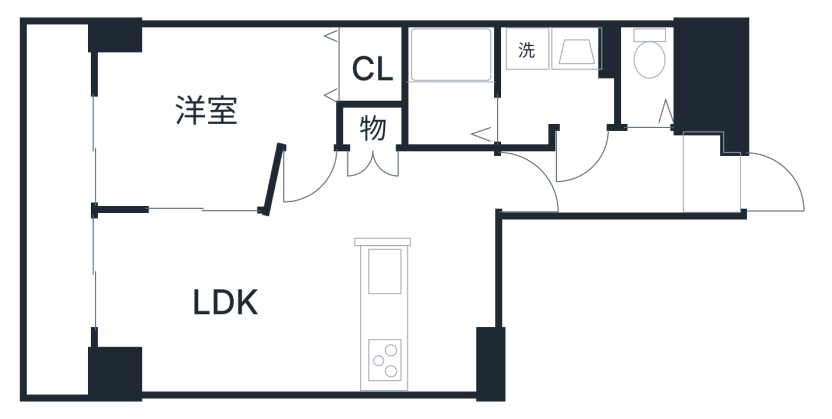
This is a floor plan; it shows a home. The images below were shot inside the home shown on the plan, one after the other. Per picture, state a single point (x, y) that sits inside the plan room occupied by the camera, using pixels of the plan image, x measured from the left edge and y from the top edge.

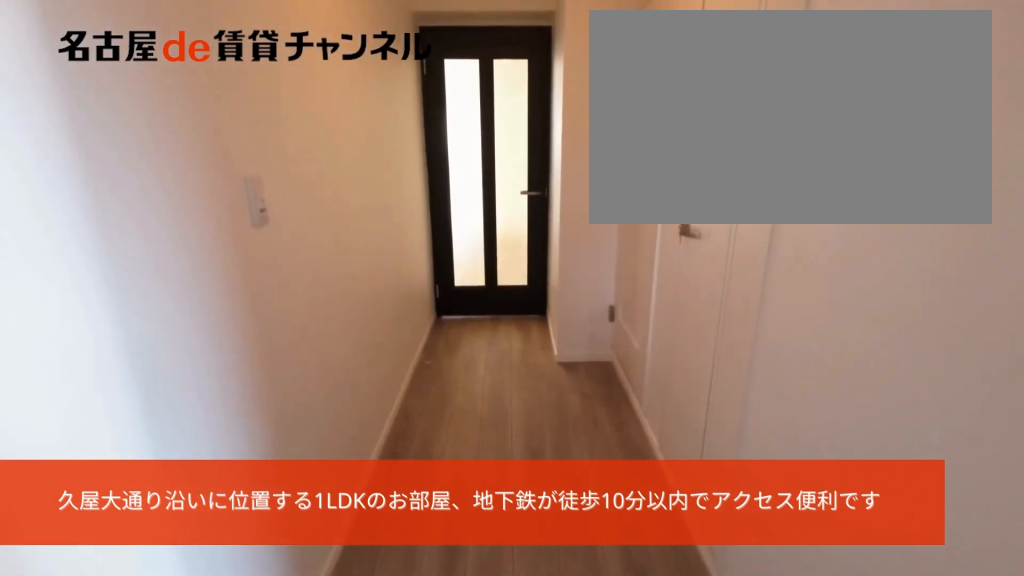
(714, 175)
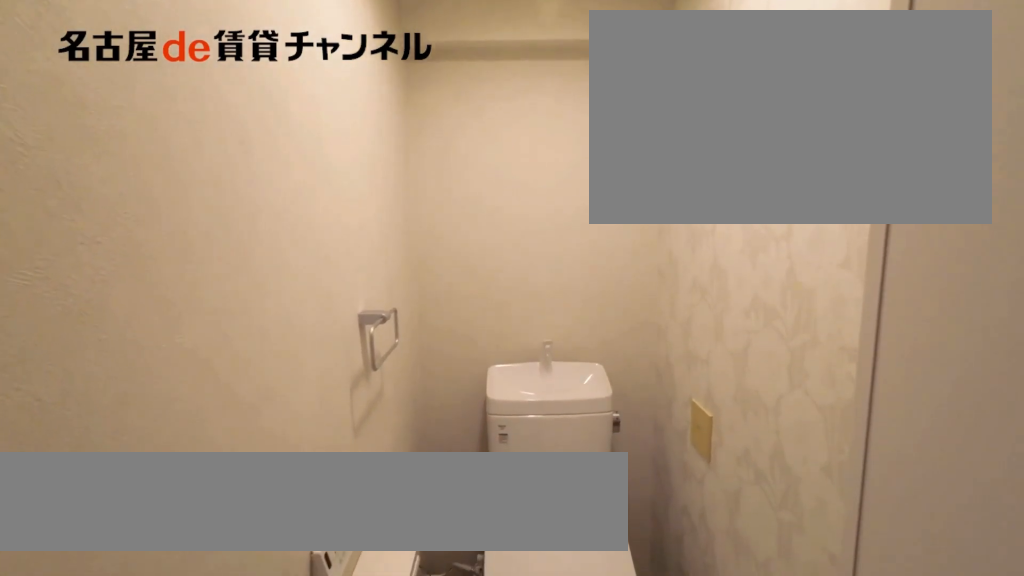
(648, 79)
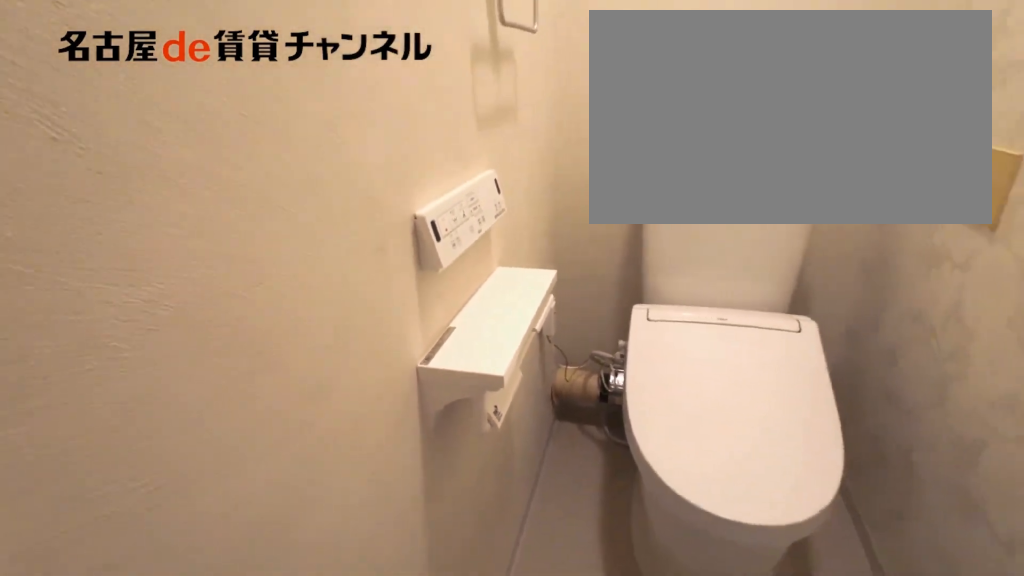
(648, 79)
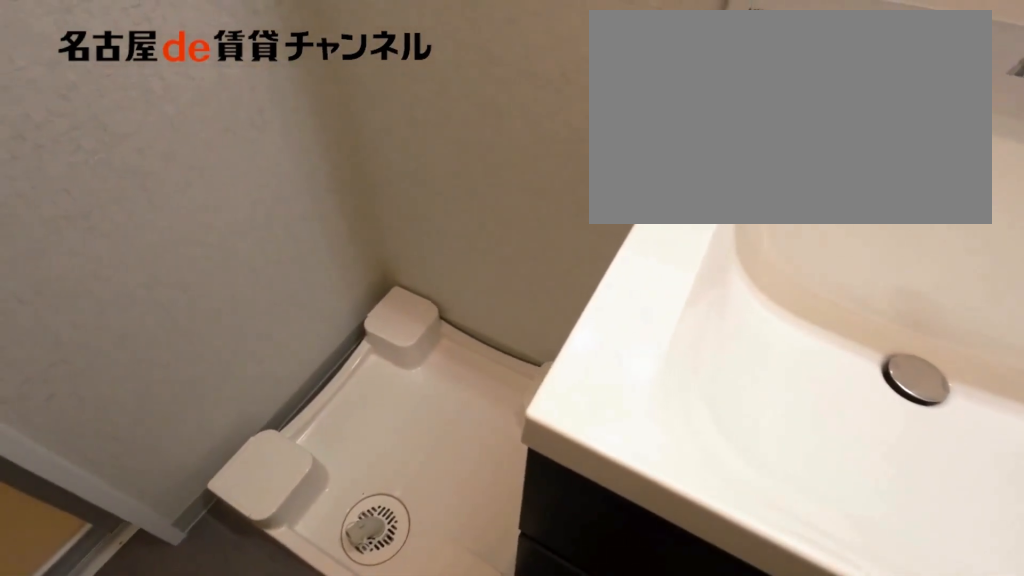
(557, 81)
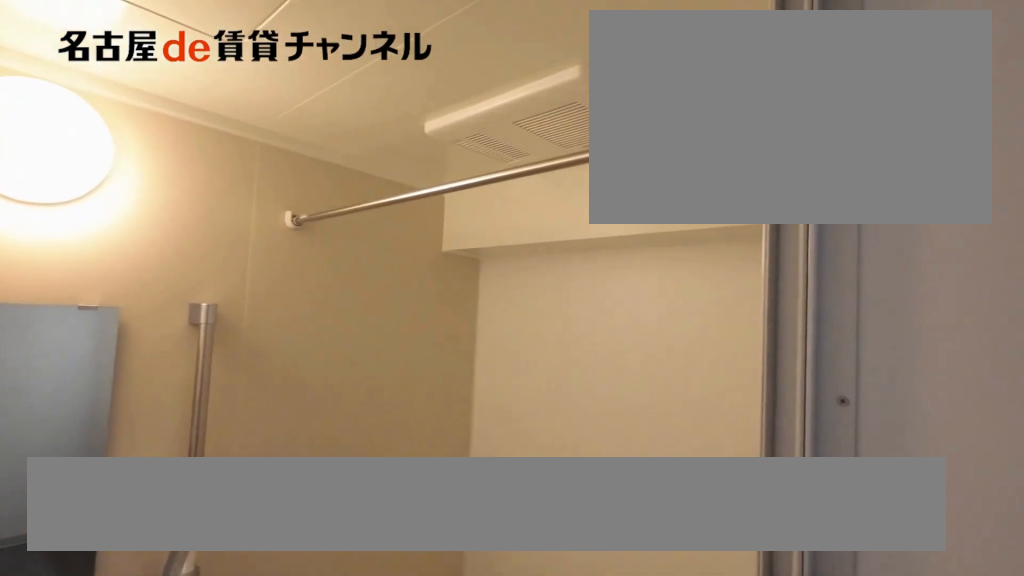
(448, 89)
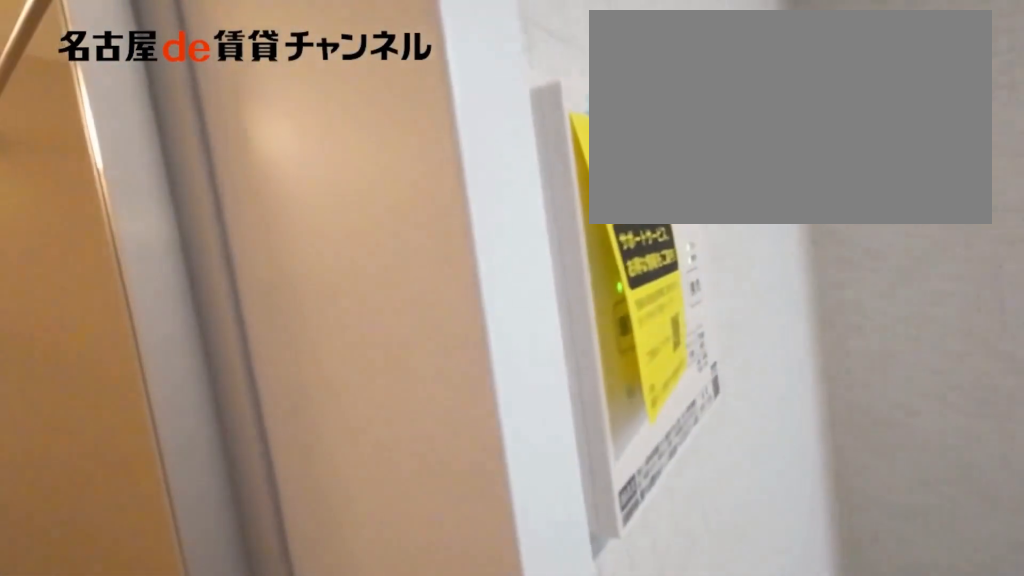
(448, 89)
